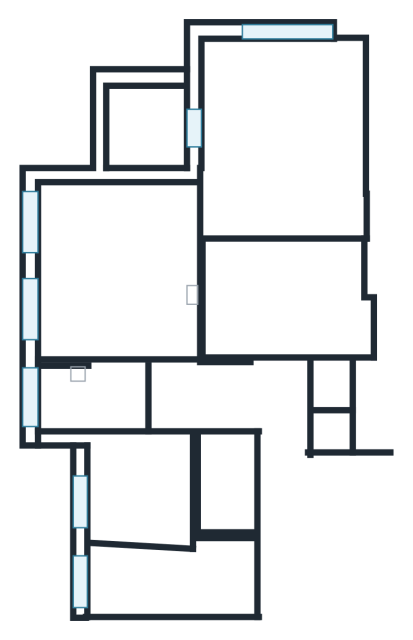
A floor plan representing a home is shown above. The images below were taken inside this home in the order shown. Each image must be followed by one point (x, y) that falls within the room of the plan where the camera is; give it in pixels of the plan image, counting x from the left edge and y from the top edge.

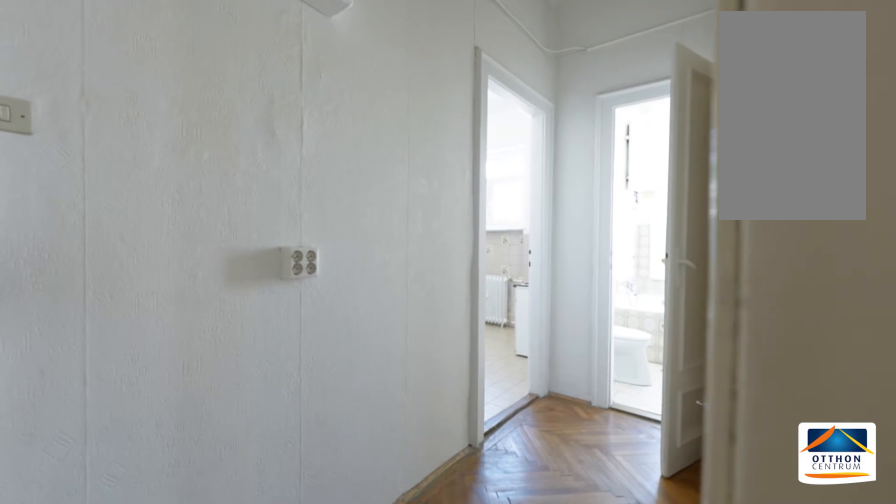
(267, 397)
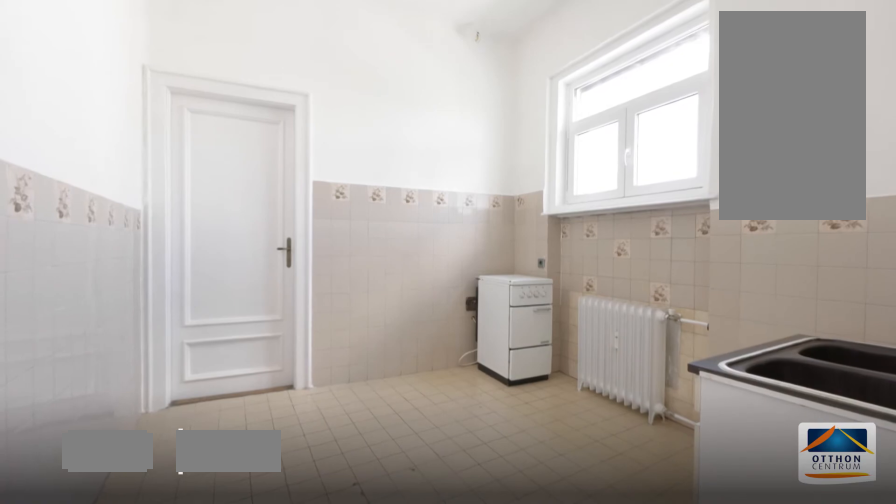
(157, 493)
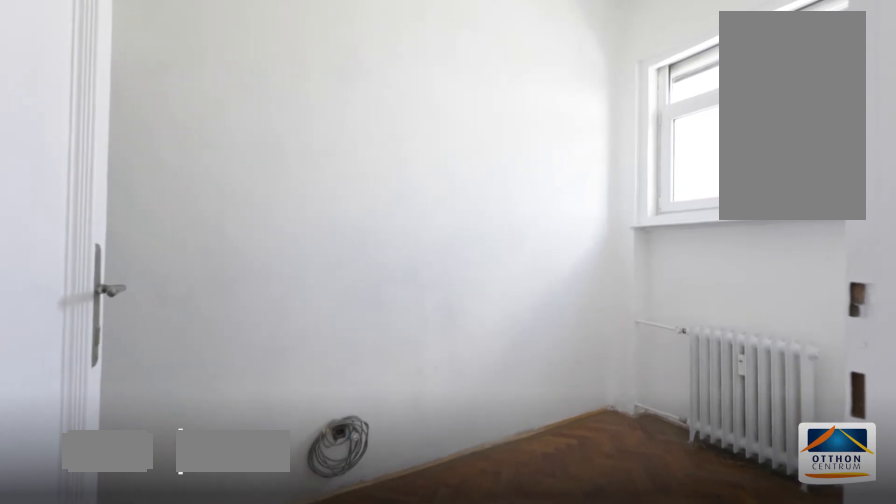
(157, 577)
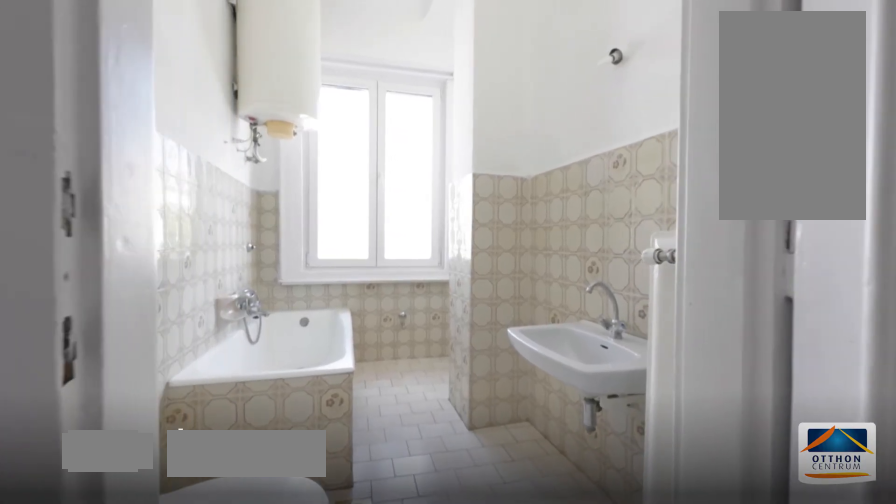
(95, 400)
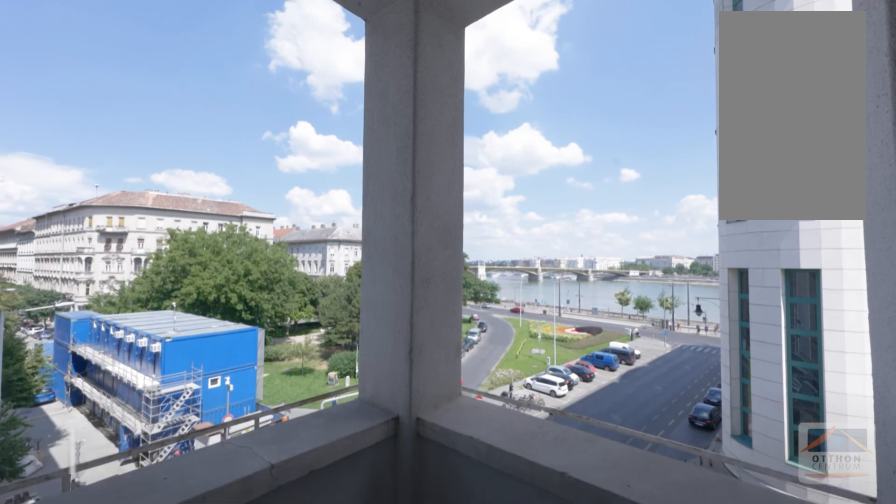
(150, 125)
